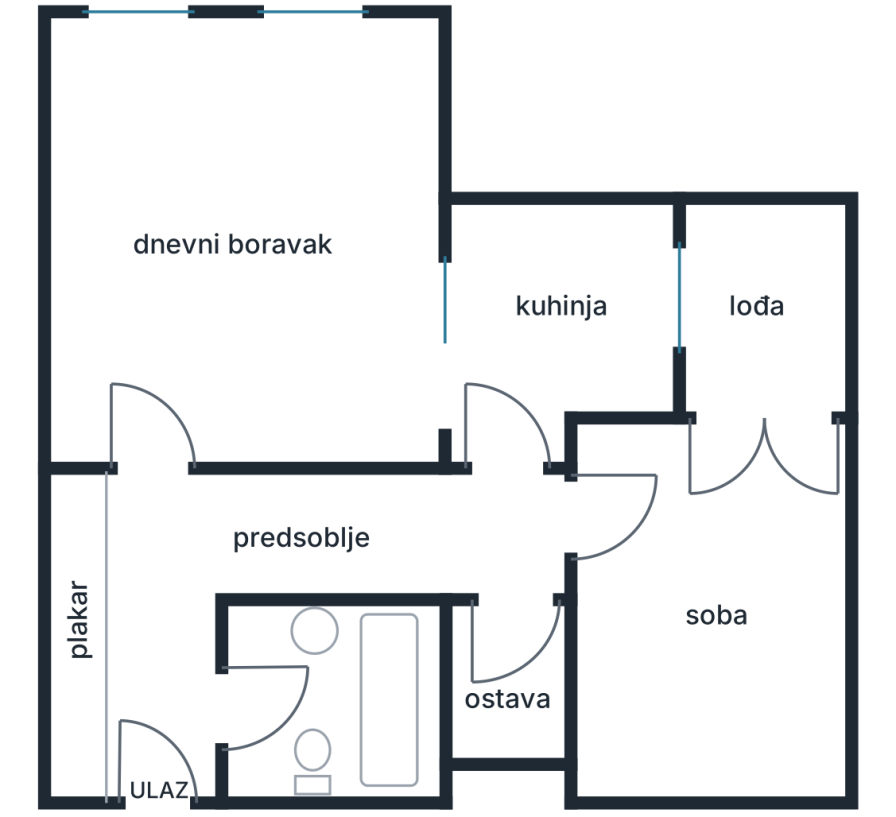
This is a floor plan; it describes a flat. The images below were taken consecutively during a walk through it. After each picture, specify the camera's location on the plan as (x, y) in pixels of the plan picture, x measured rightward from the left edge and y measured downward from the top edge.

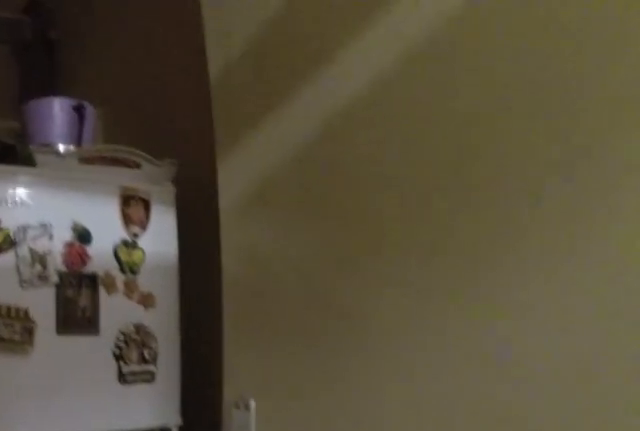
(513, 564)
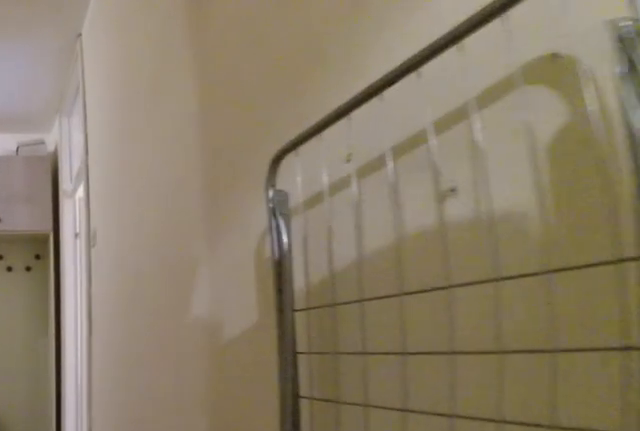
(476, 544)
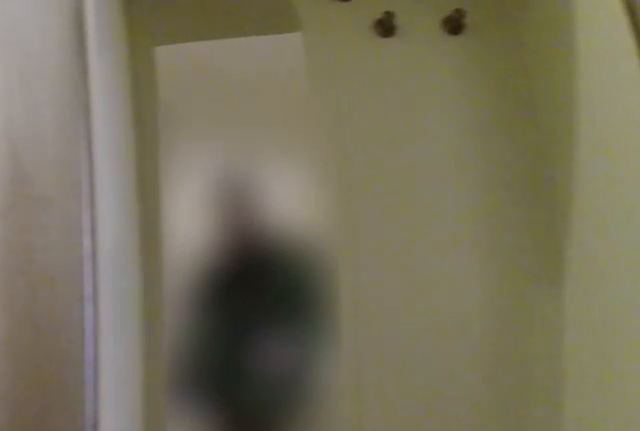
(155, 554)
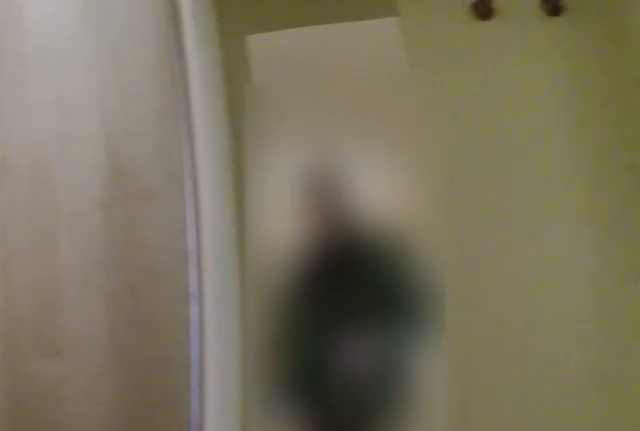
(151, 558)
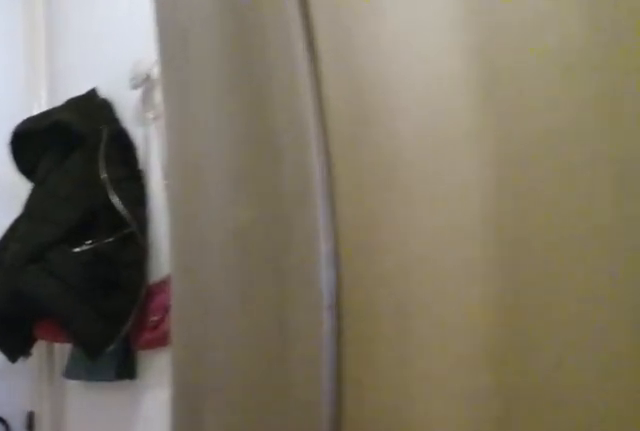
(155, 643)
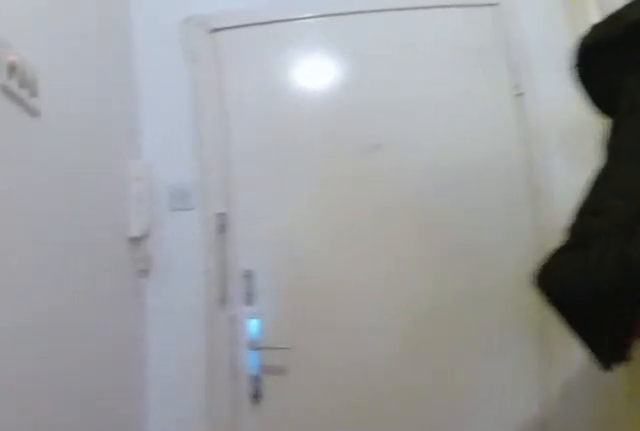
(155, 693)
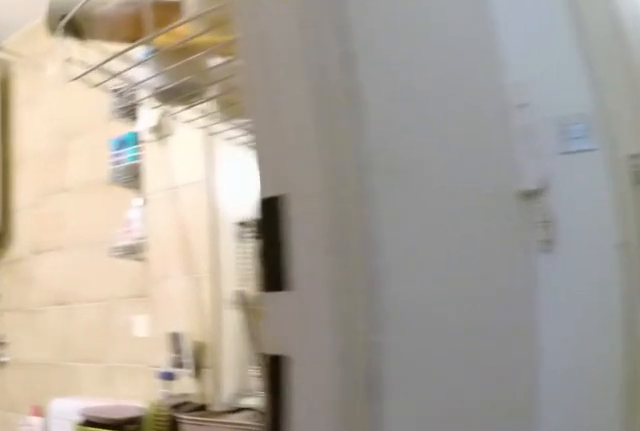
(155, 702)
